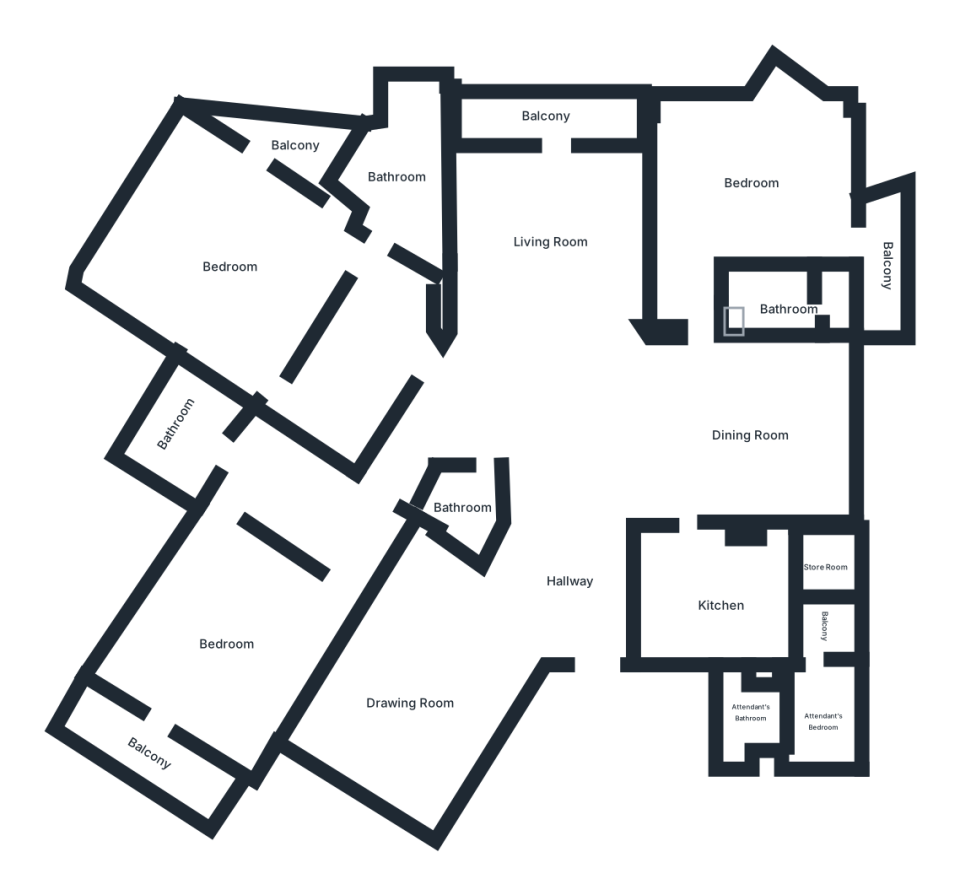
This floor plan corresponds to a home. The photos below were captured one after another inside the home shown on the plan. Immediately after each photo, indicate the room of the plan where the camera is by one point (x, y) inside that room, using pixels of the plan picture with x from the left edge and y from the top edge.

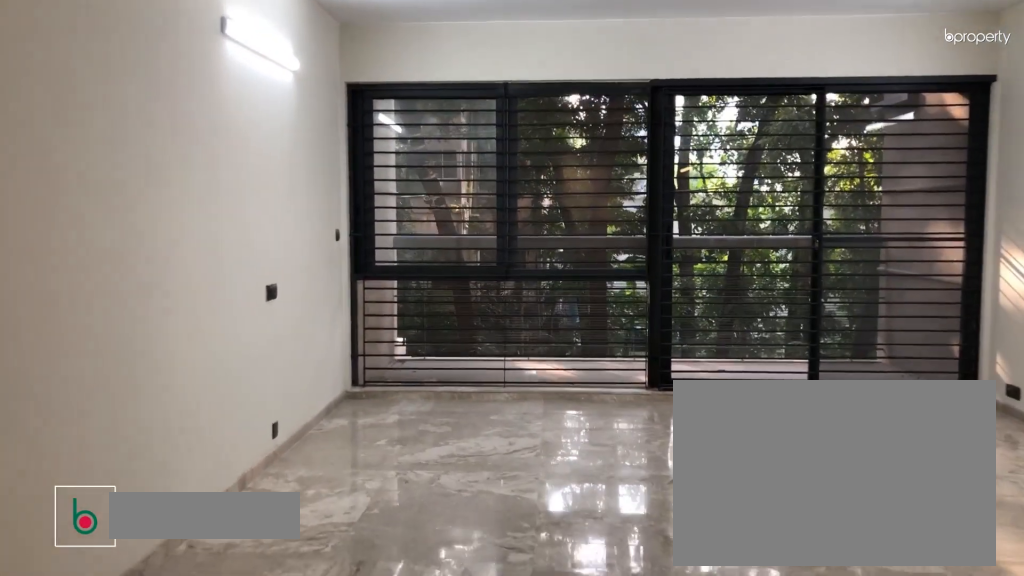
(545, 236)
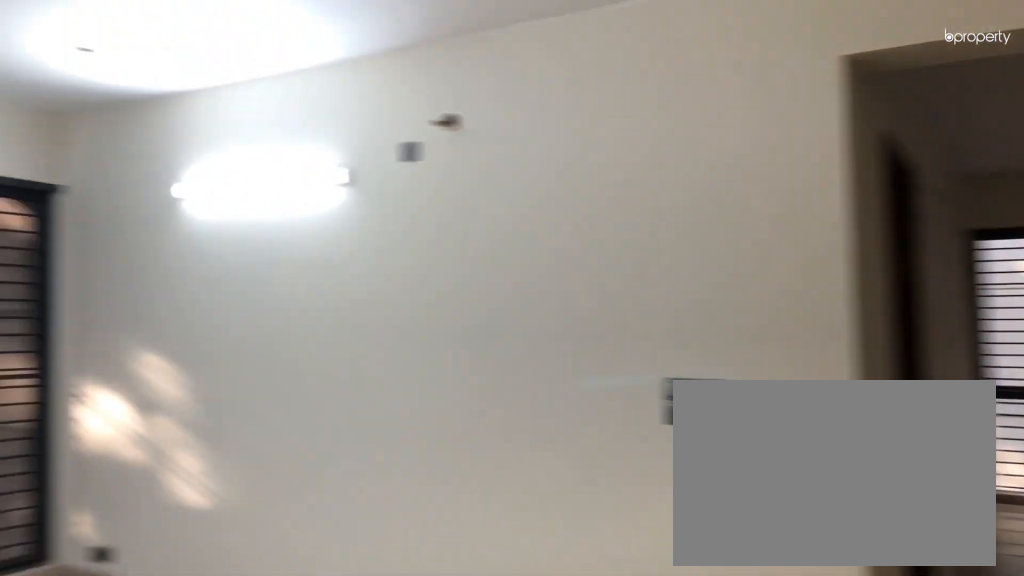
(545, 235)
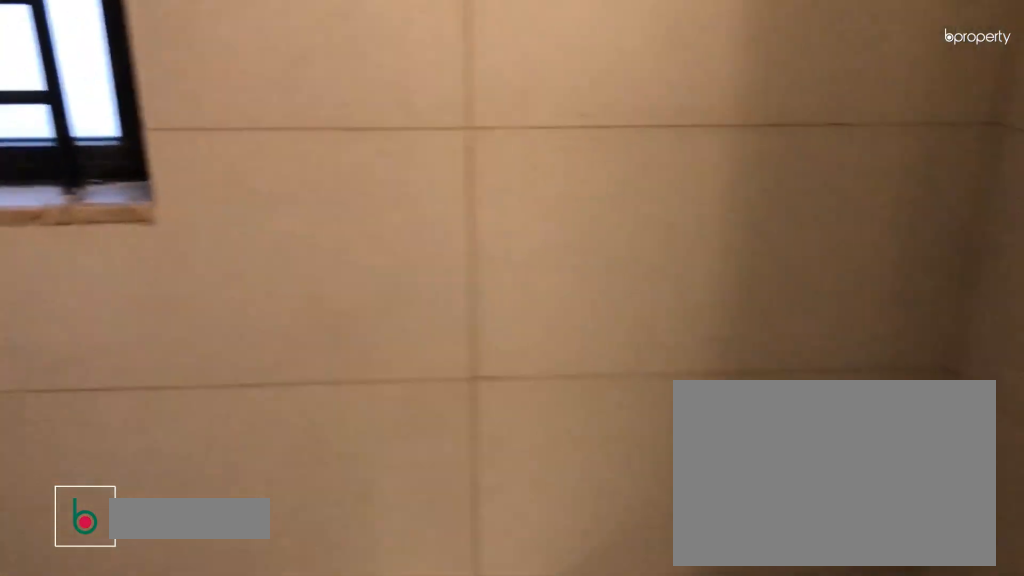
(775, 299)
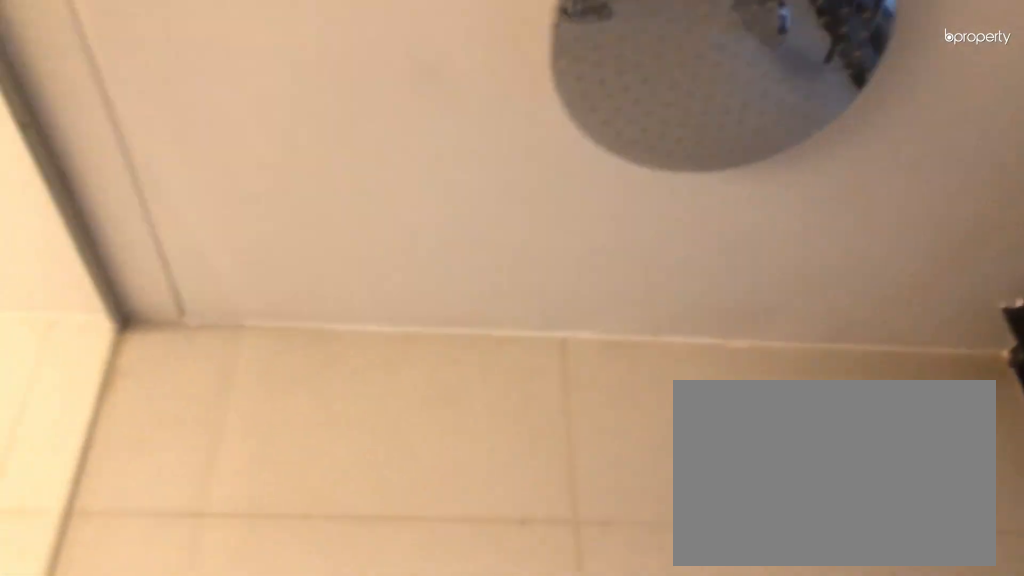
(775, 299)
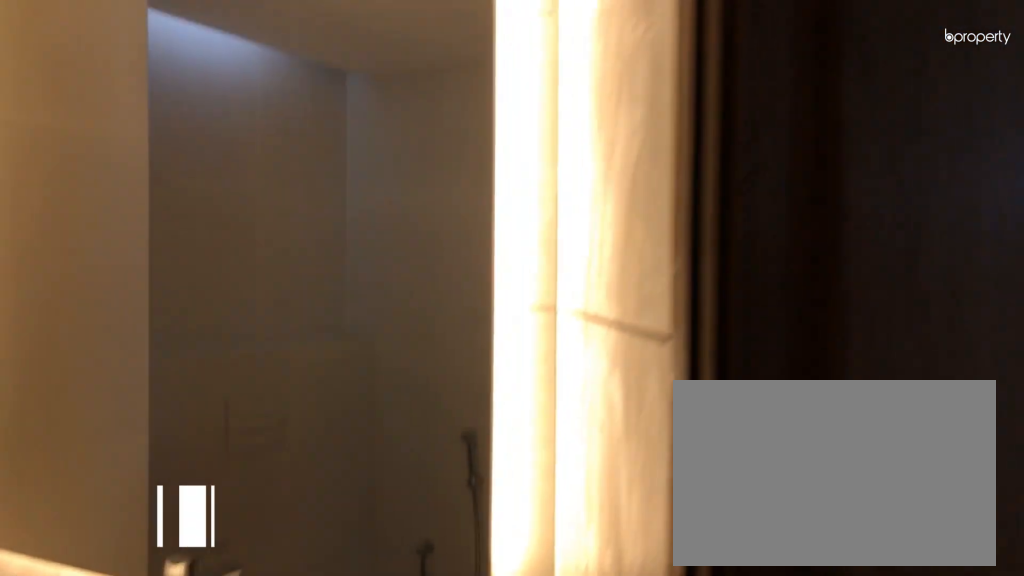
(463, 506)
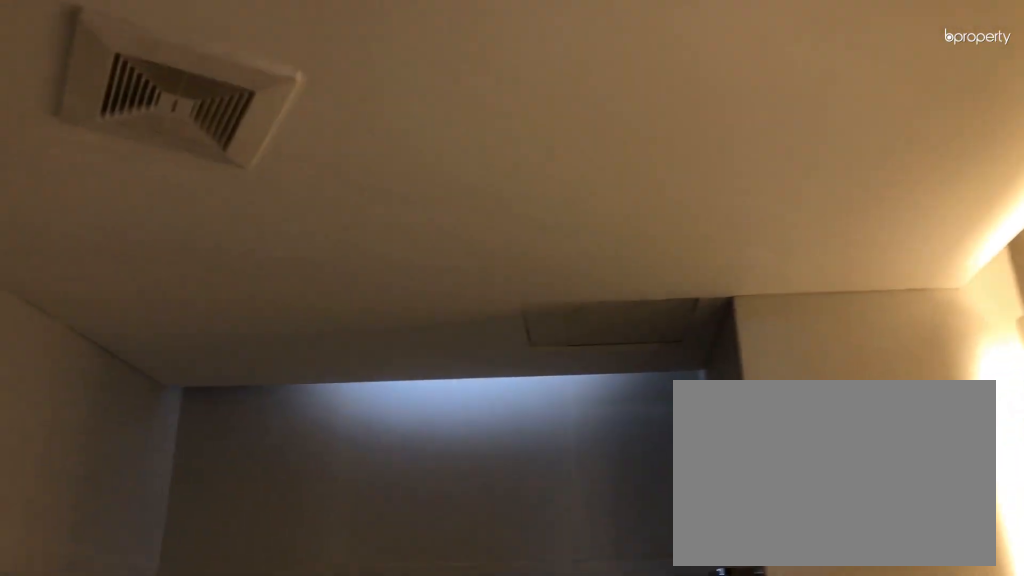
(463, 506)
